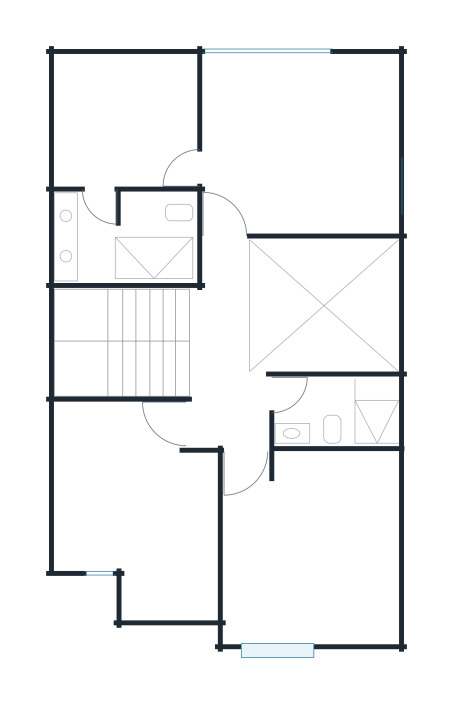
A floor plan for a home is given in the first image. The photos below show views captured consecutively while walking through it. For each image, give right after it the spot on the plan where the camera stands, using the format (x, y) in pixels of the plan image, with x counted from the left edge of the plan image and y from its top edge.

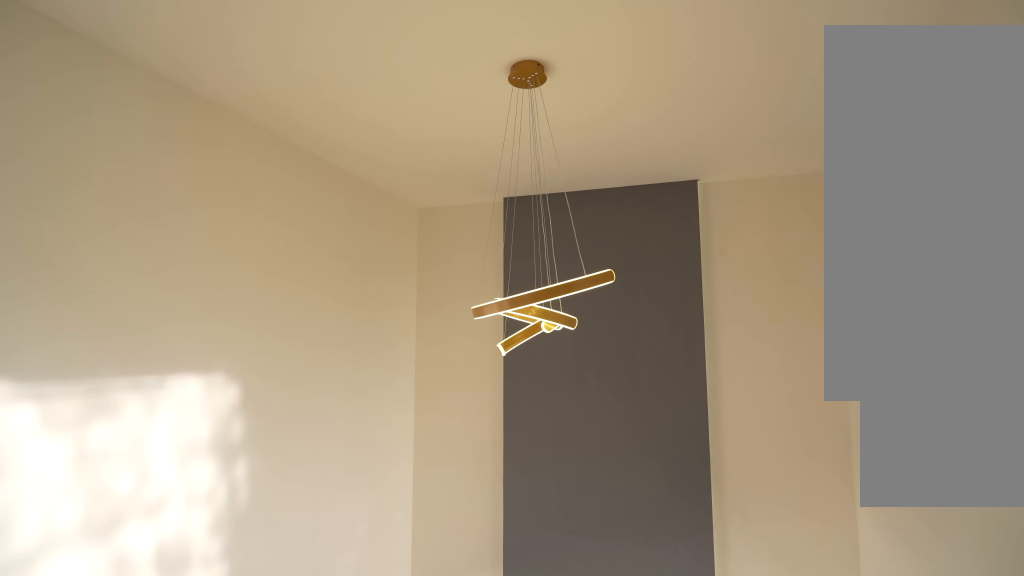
(227, 312)
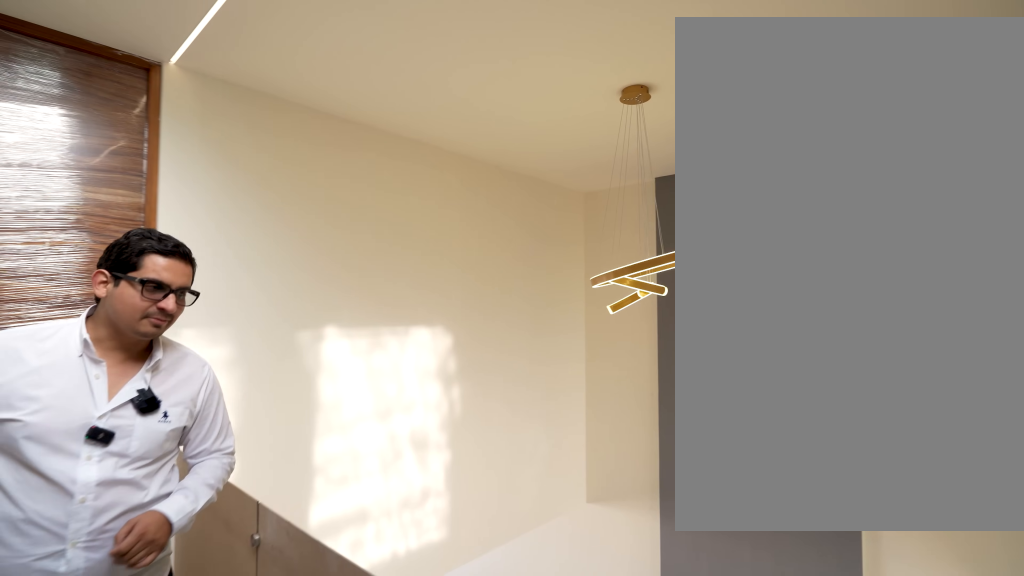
(227, 312)
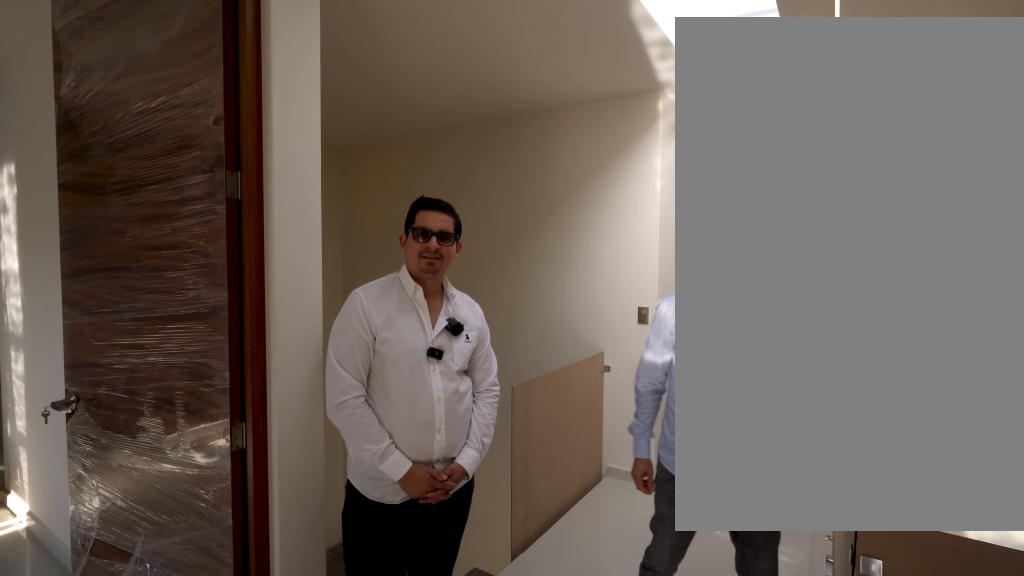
(246, 464)
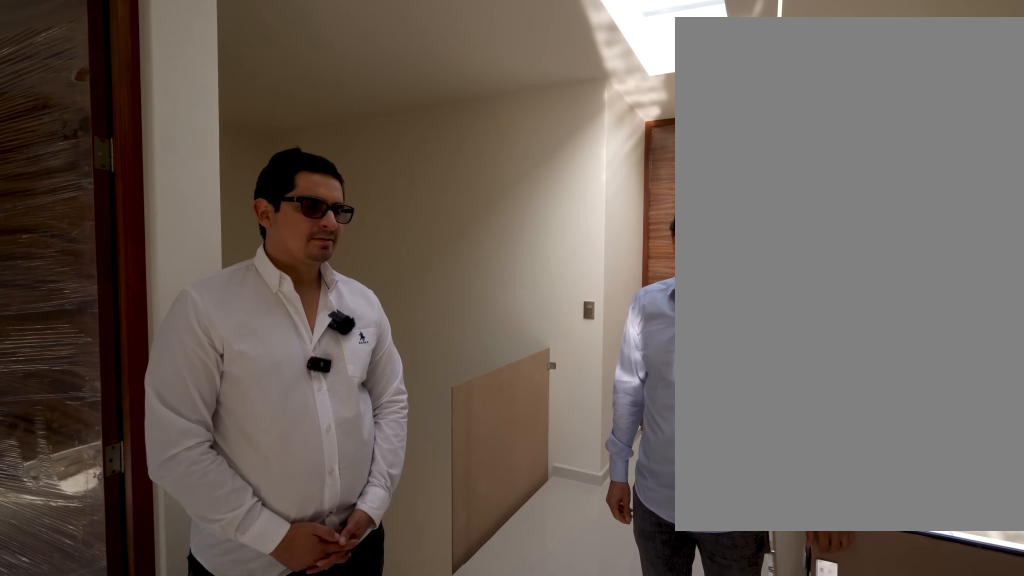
(245, 464)
